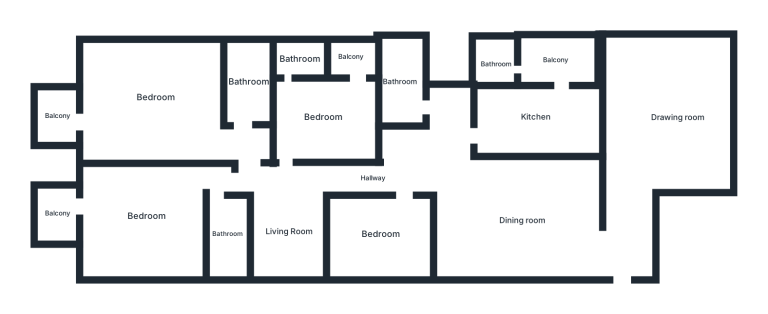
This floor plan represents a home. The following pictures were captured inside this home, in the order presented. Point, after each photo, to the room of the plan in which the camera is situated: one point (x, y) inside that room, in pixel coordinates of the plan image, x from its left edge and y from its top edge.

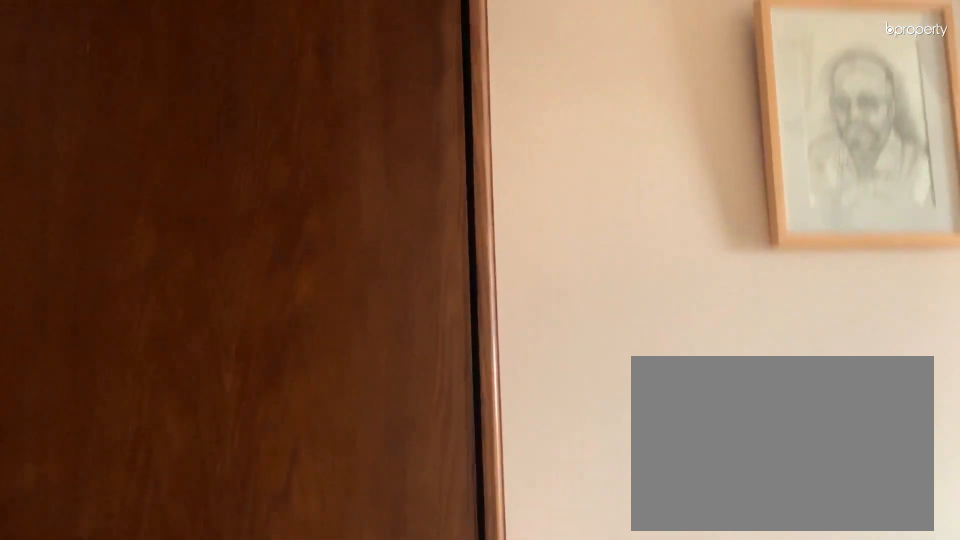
(154, 97)
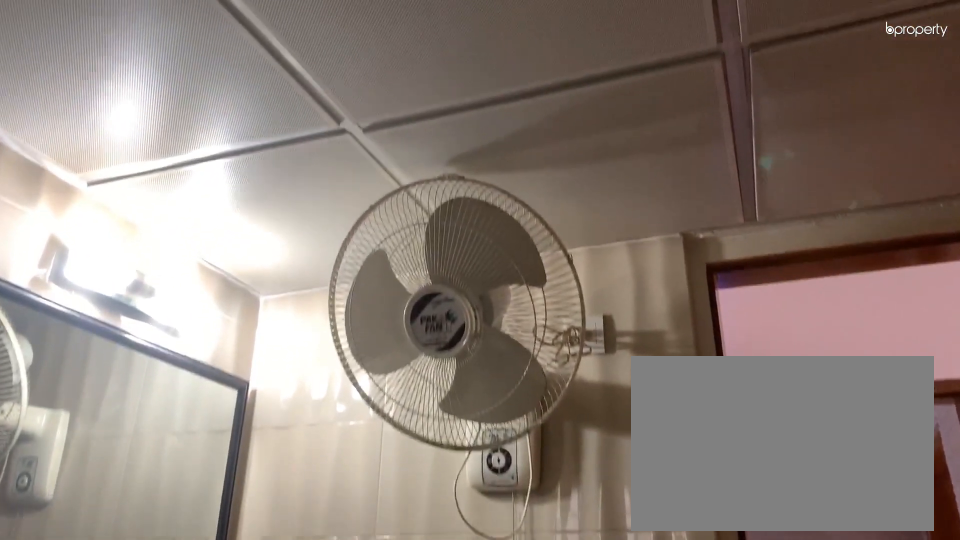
(248, 82)
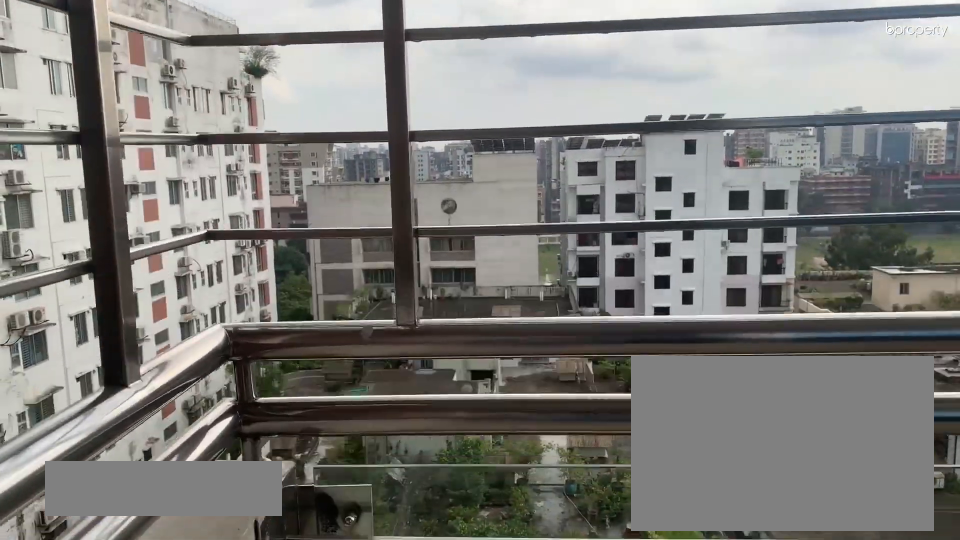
(56, 114)
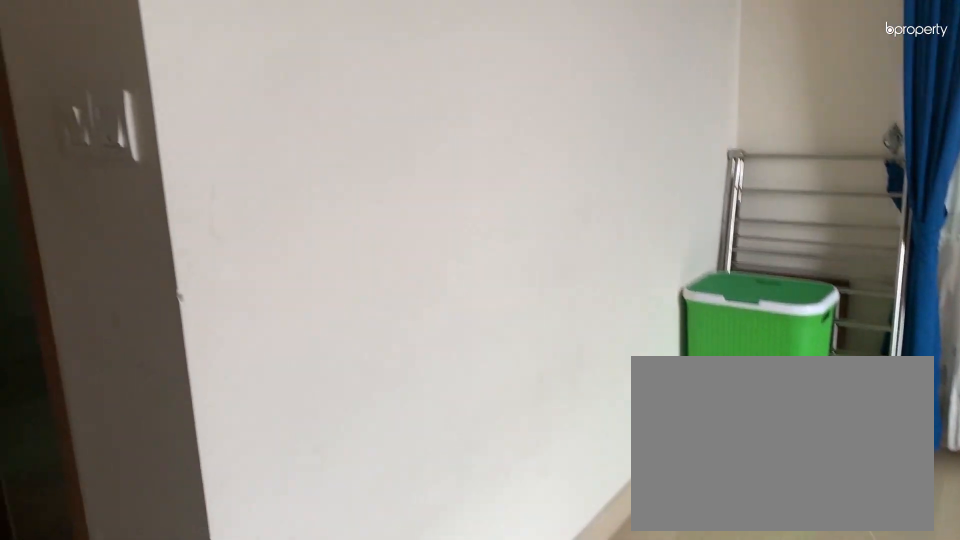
(147, 213)
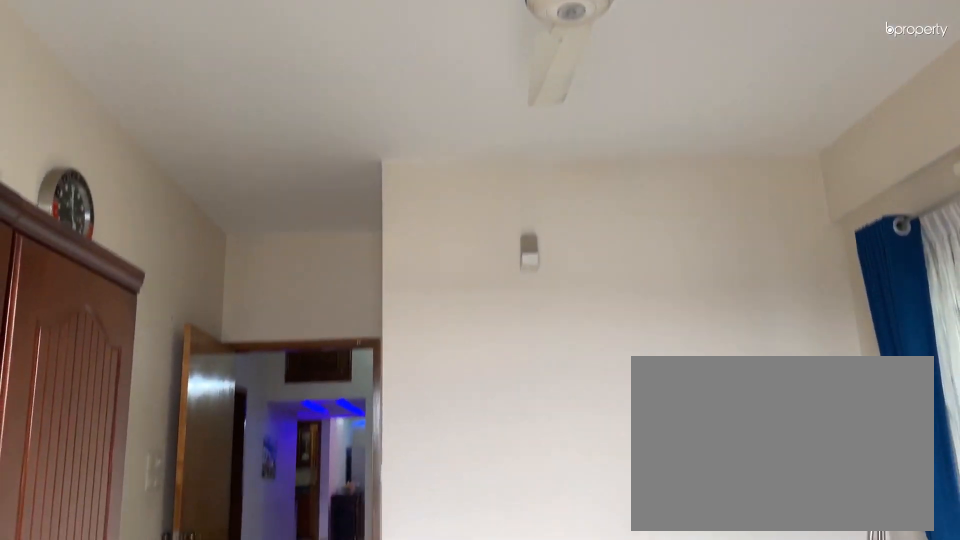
(147, 213)
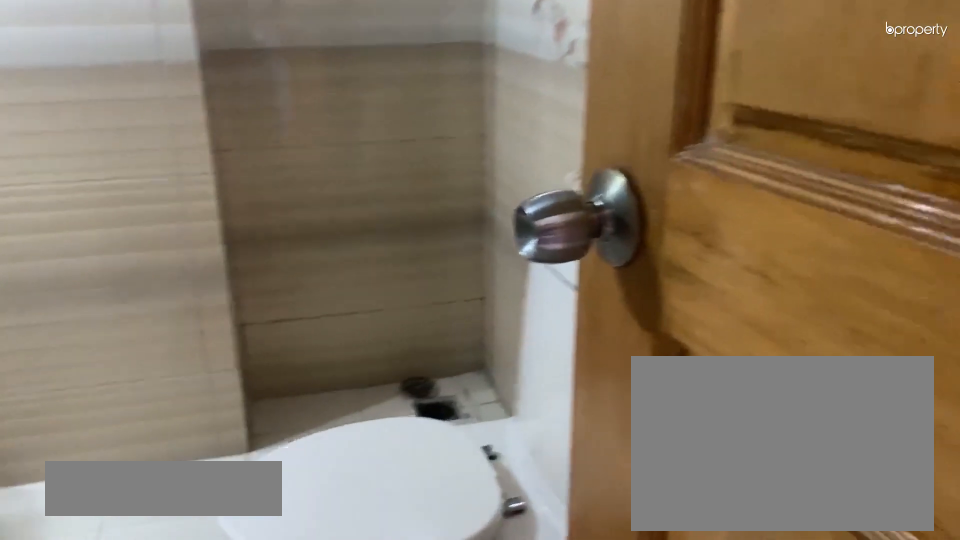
(227, 232)
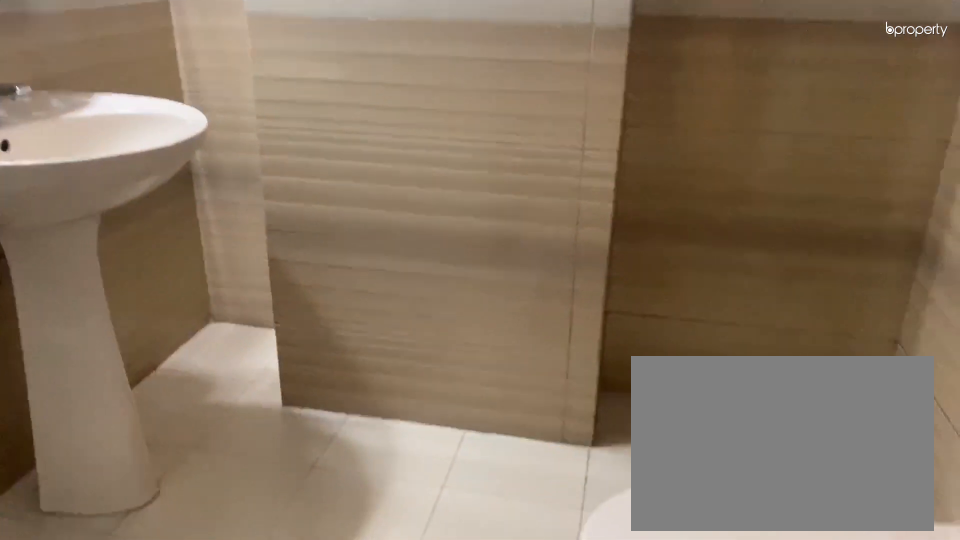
(227, 232)
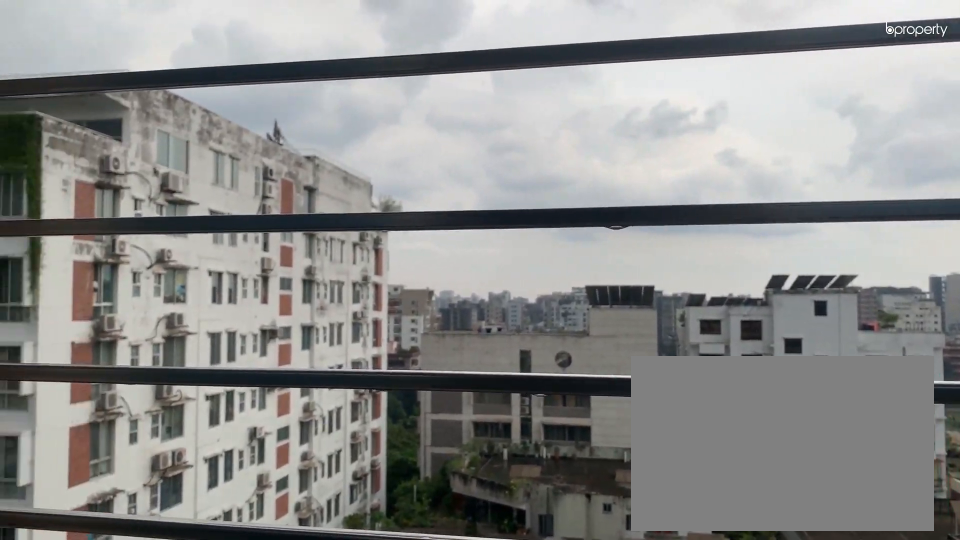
(58, 213)
